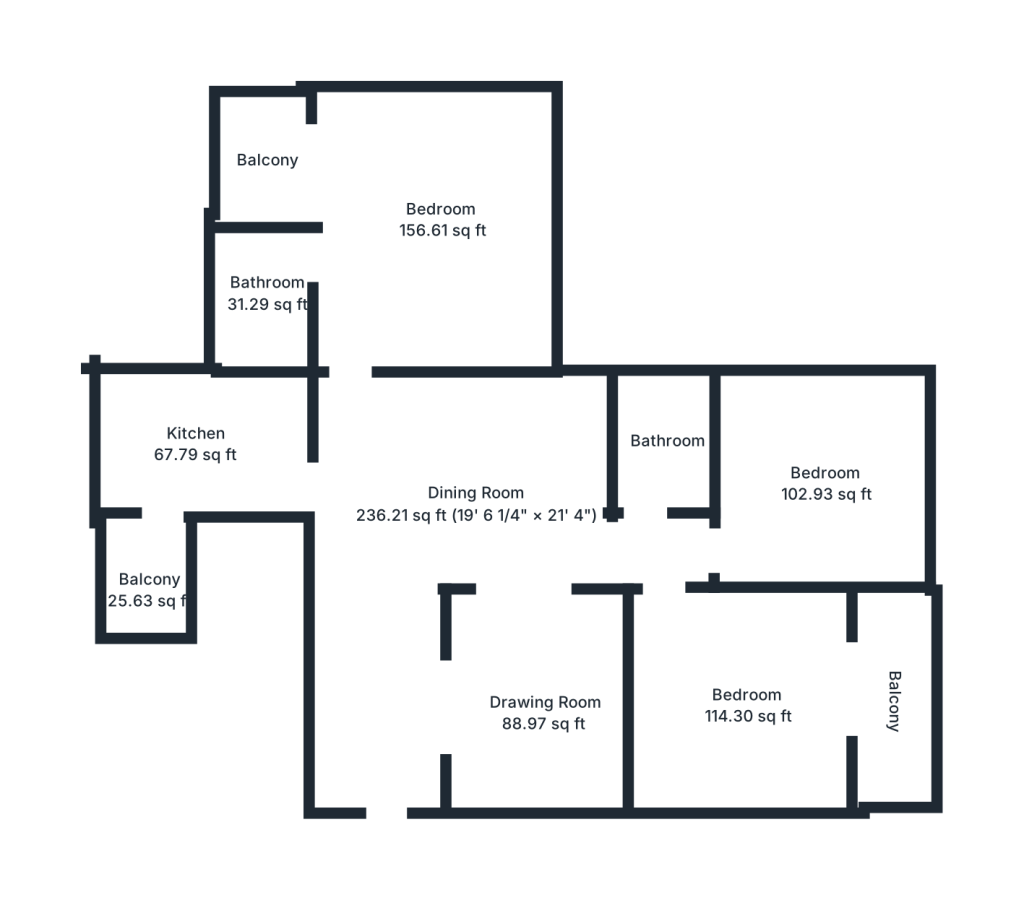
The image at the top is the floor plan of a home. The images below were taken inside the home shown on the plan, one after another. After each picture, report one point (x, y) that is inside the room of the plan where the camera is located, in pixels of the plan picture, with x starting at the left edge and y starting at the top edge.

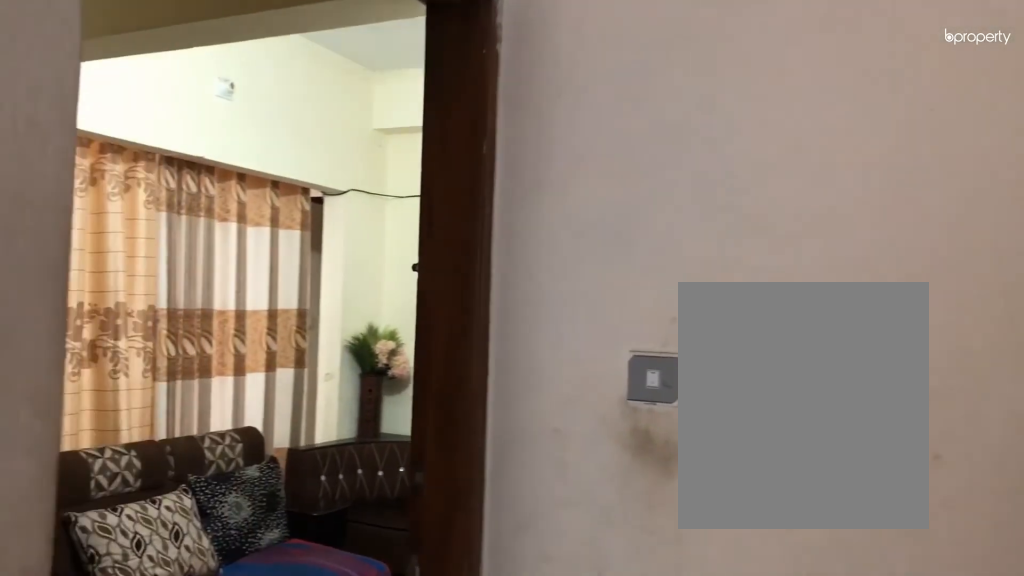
(375, 711)
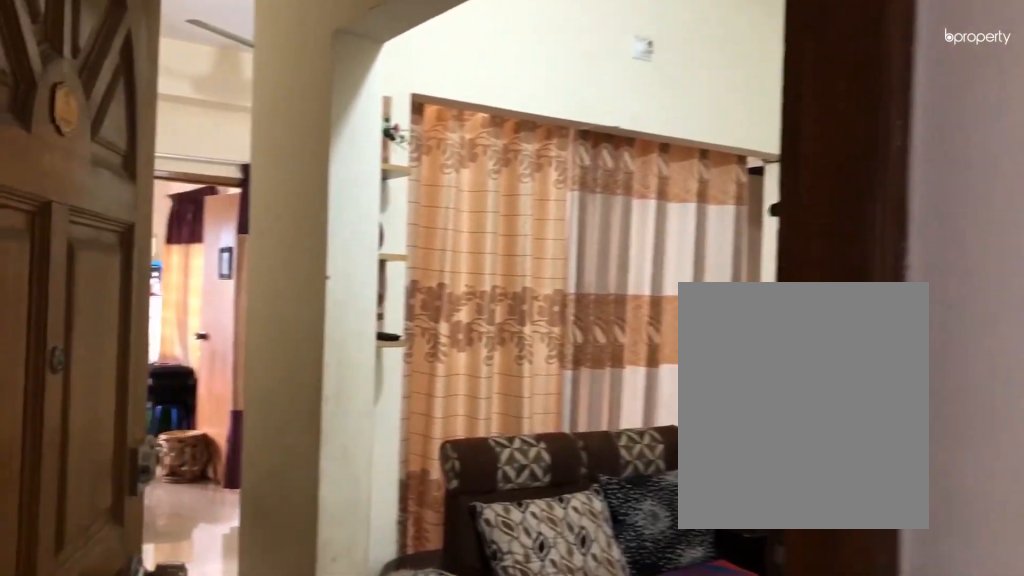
(375, 711)
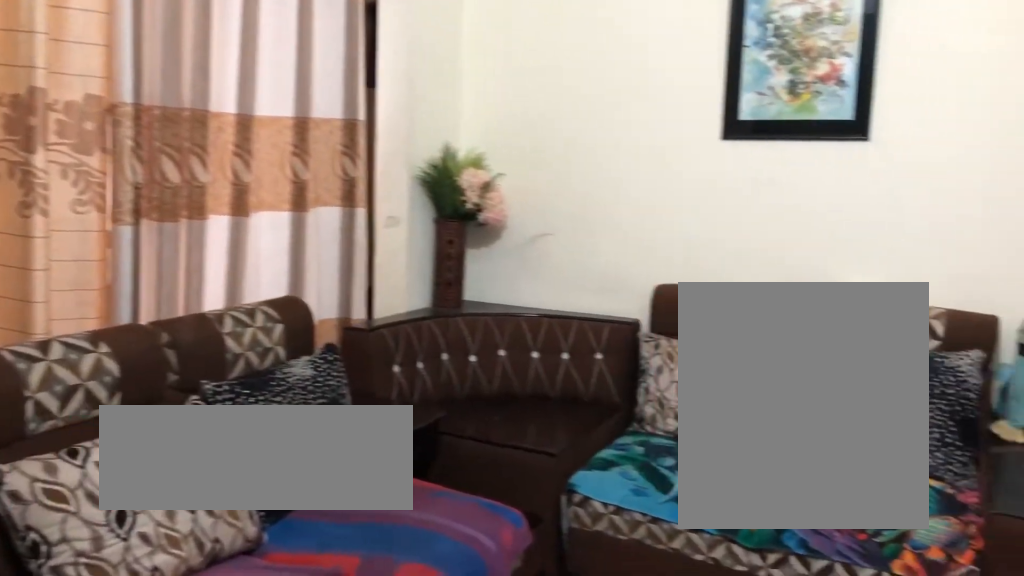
(549, 711)
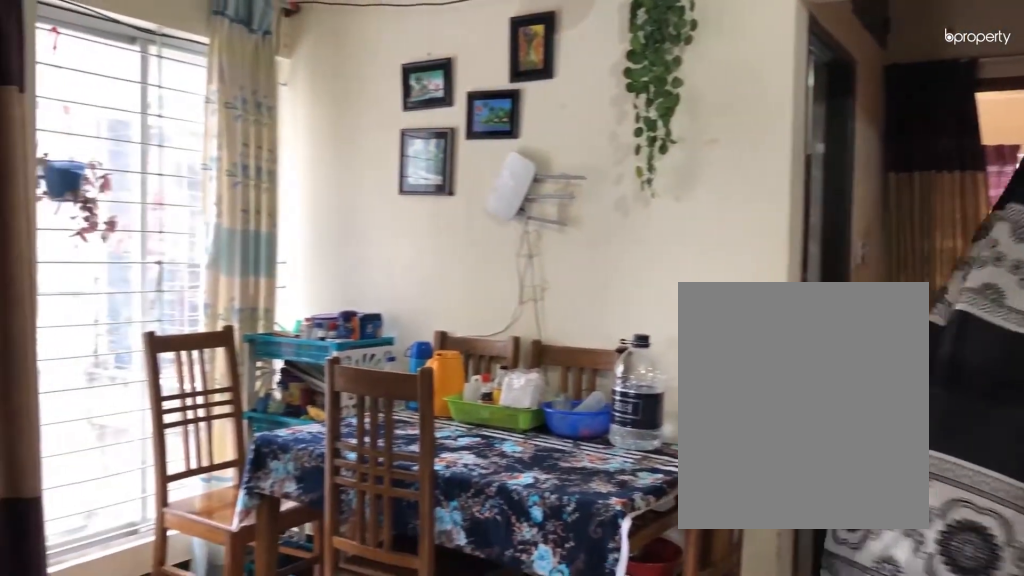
(470, 503)
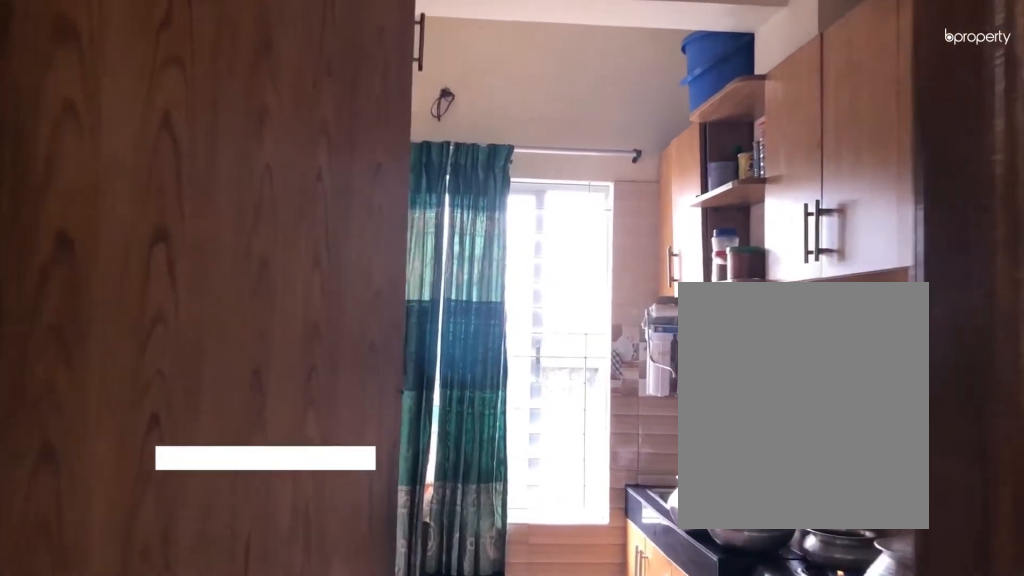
(197, 447)
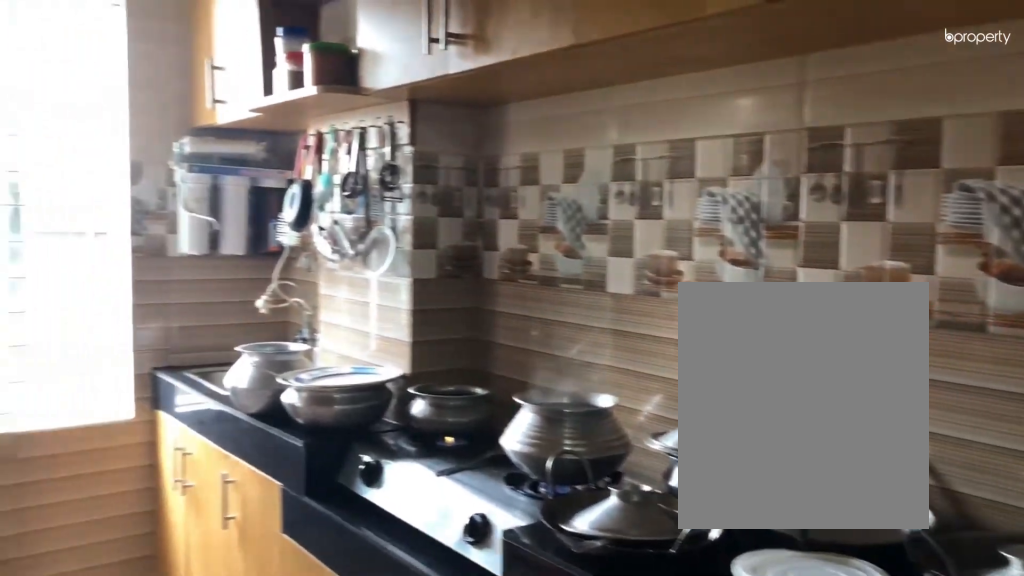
(195, 447)
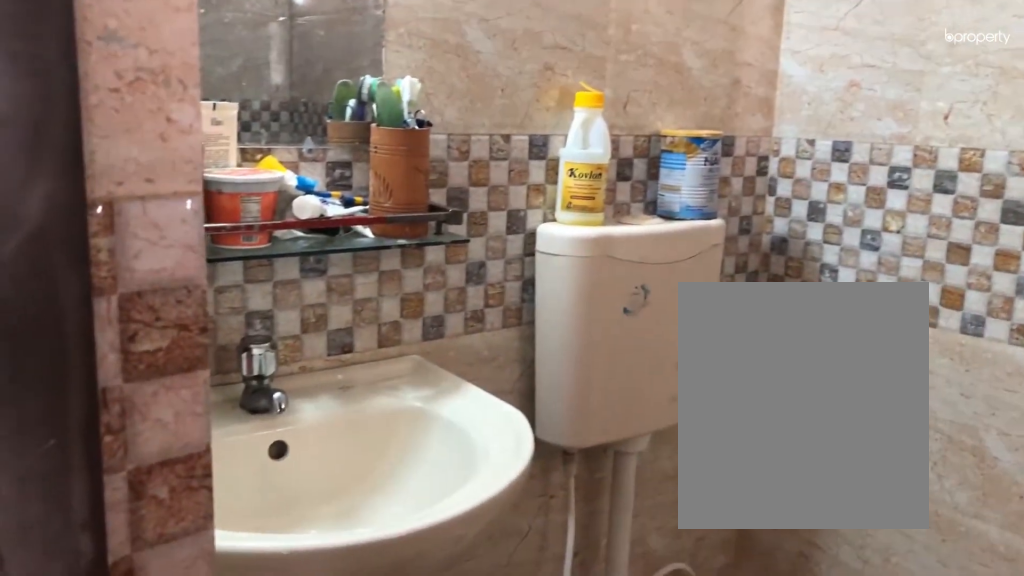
(266, 297)
